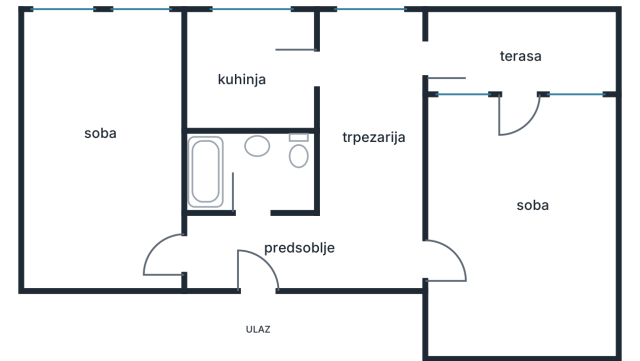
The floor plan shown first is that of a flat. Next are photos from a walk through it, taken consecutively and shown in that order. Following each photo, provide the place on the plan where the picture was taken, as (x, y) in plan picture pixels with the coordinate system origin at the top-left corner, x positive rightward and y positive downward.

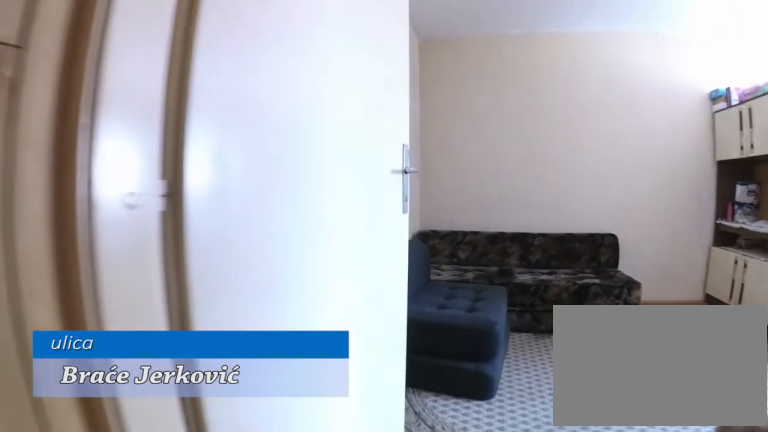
(216, 251)
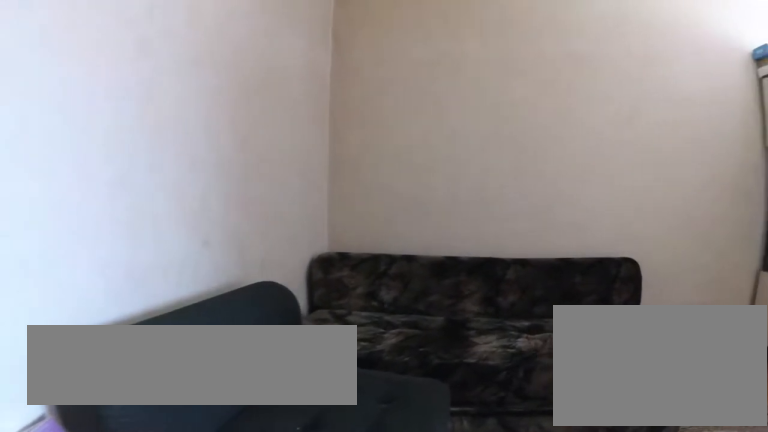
(166, 254)
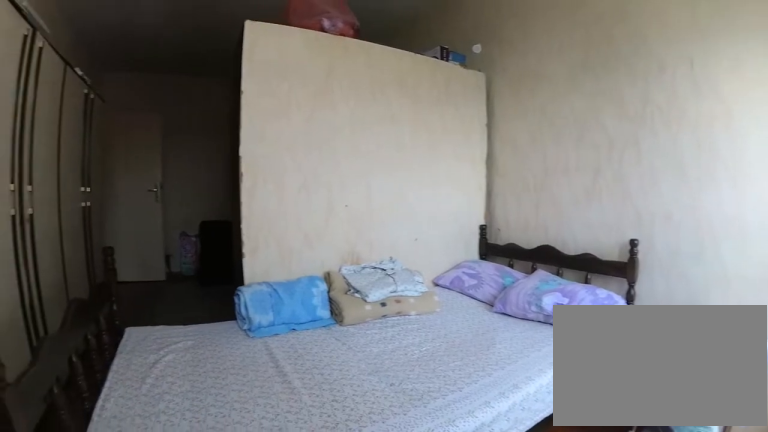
(134, 41)
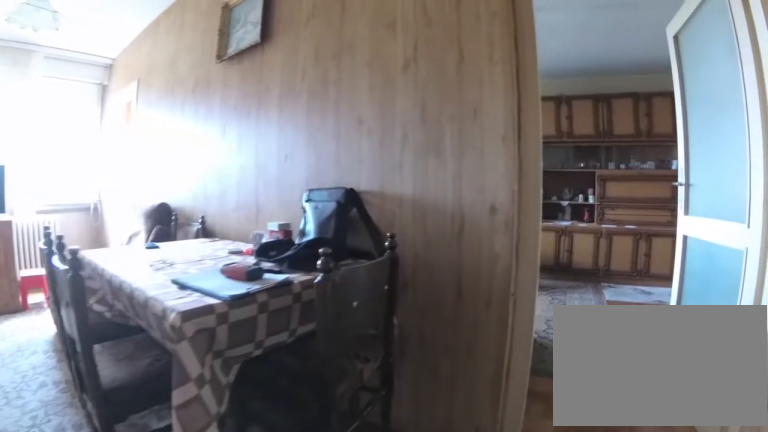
(339, 245)
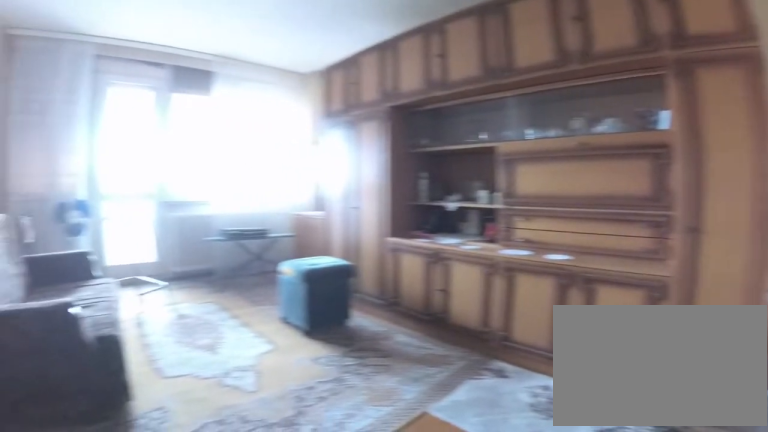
(499, 328)
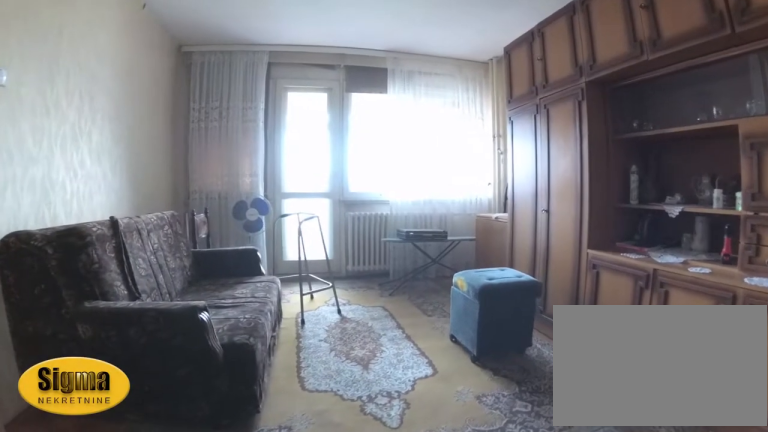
(523, 316)
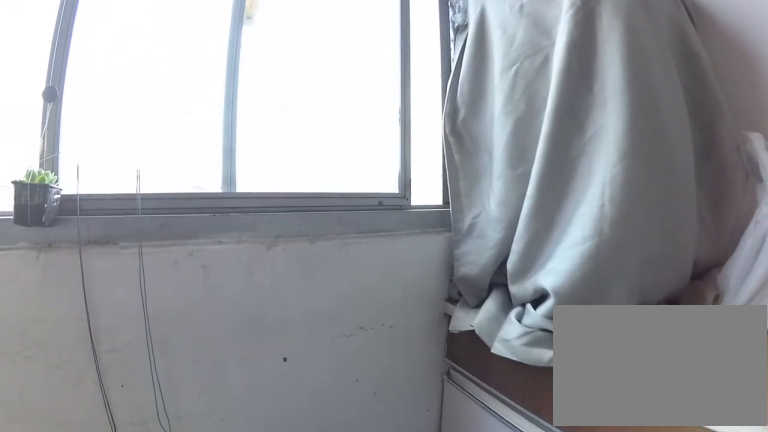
(559, 75)
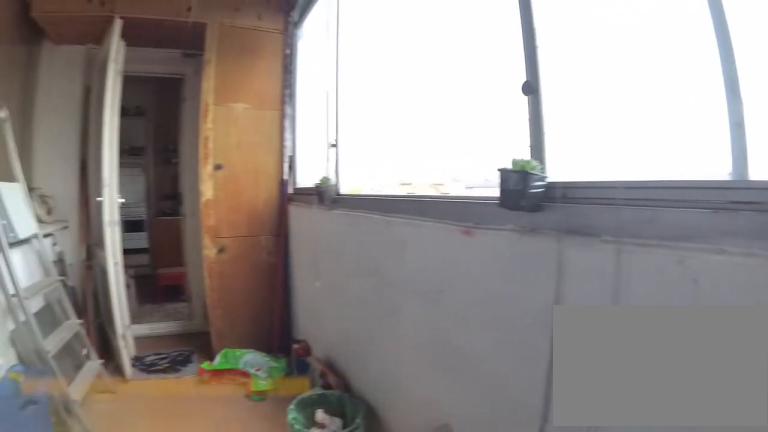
(575, 79)
